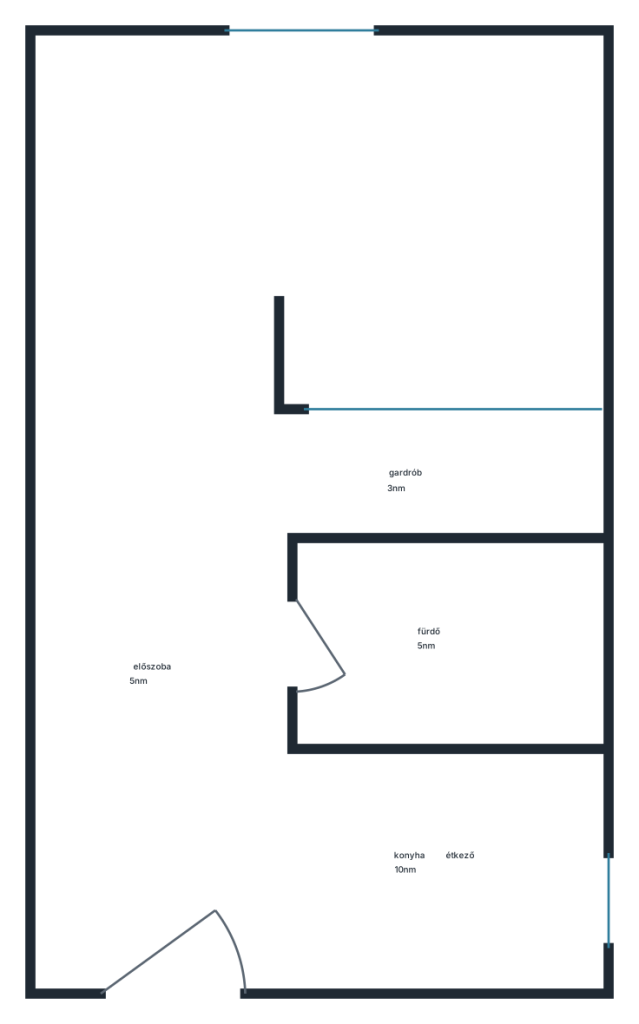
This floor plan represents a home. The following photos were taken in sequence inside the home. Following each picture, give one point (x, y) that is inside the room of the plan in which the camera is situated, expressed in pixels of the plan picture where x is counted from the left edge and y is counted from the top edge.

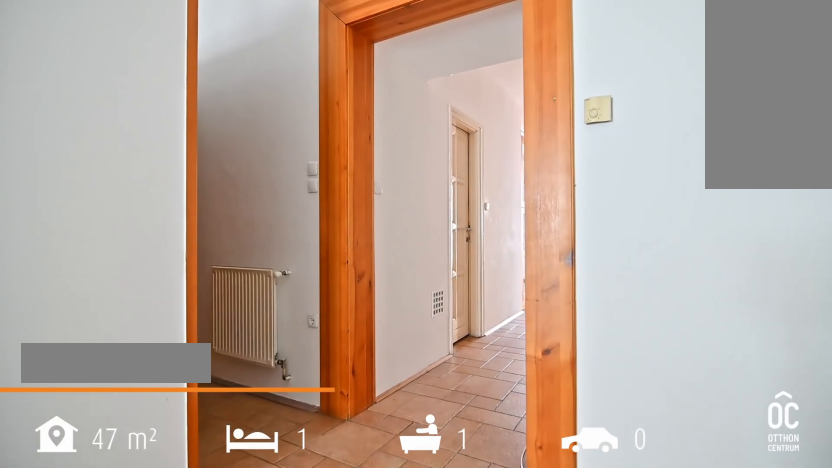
(151, 660)
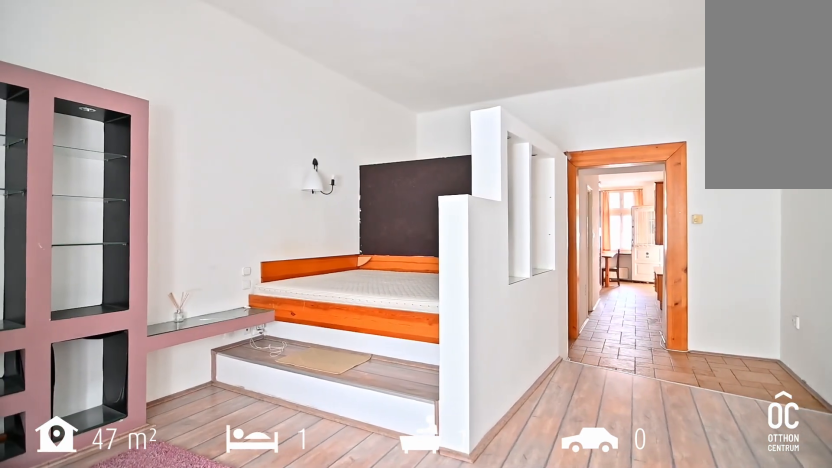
(291, 194)
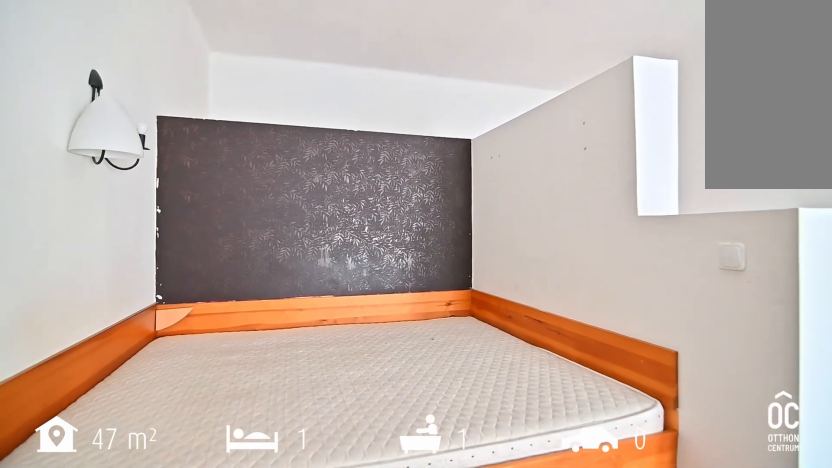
(291, 194)
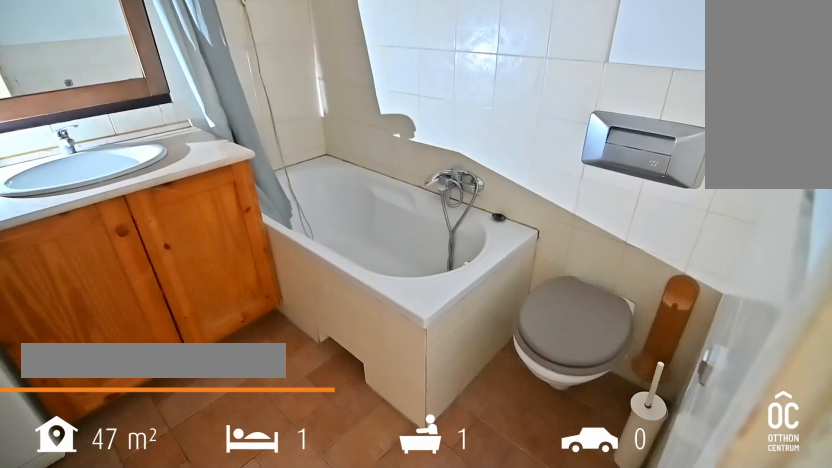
(442, 646)
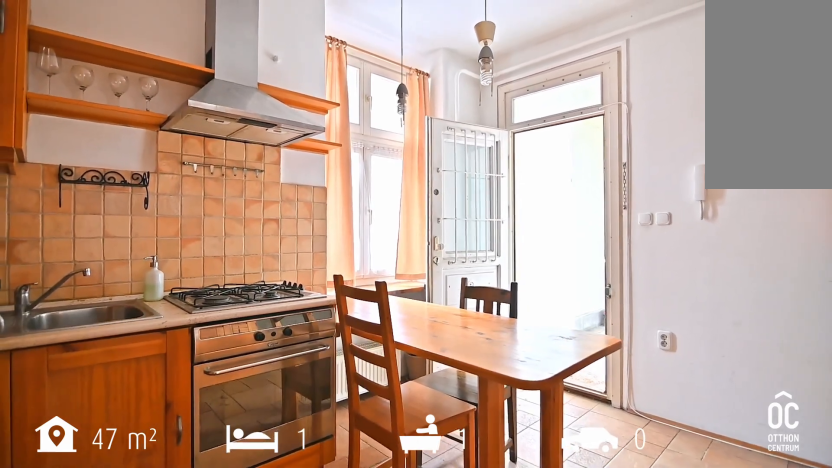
(435, 870)
